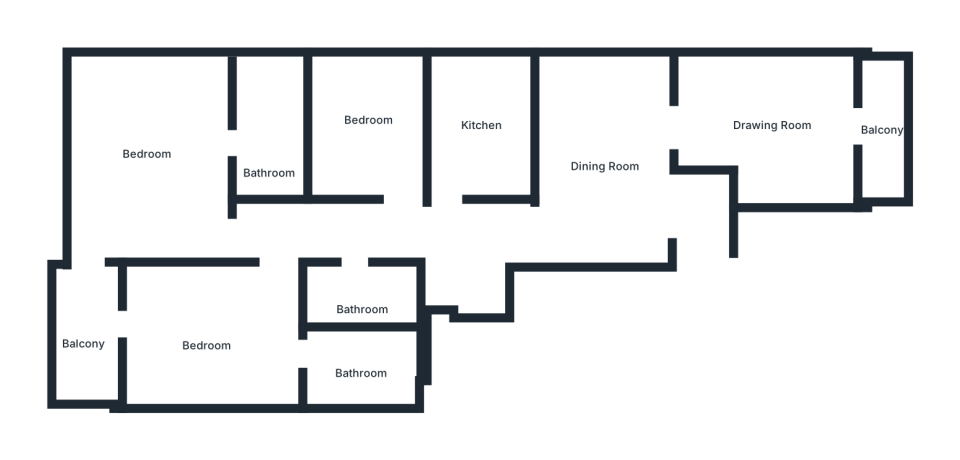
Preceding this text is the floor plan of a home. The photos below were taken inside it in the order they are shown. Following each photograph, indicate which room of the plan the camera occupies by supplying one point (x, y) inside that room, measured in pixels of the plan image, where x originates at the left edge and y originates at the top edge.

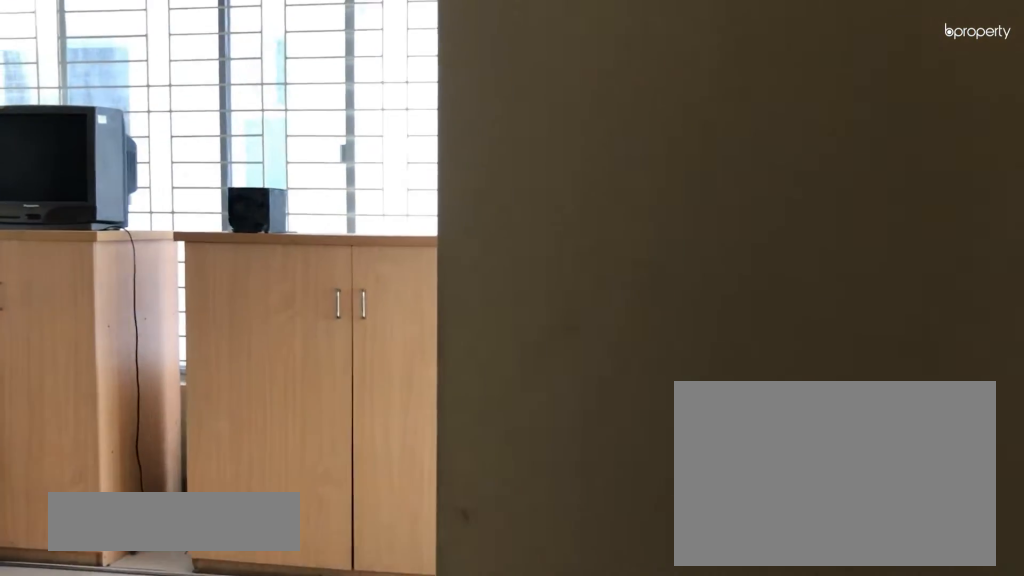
(706, 229)
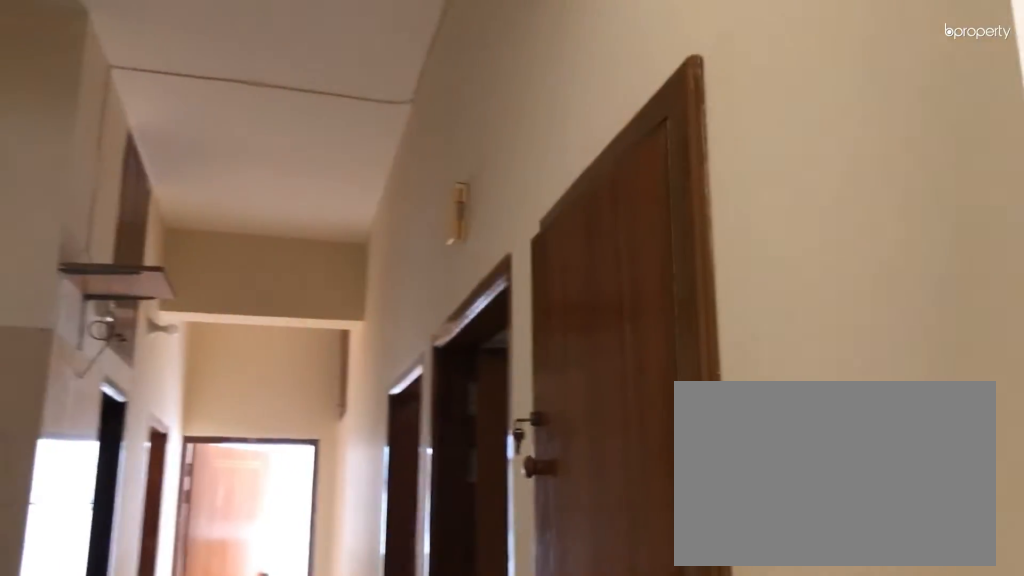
(610, 164)
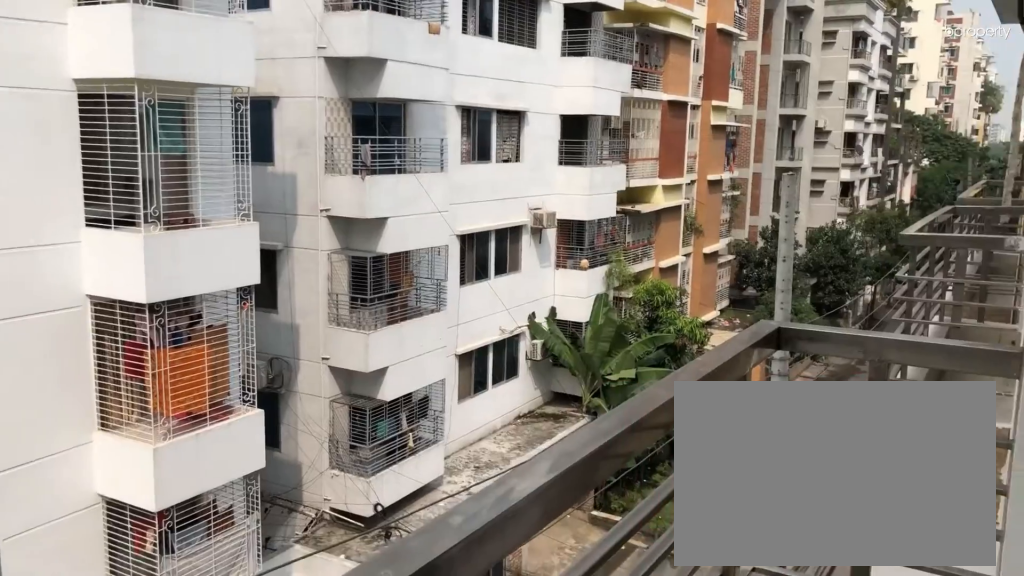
(885, 143)
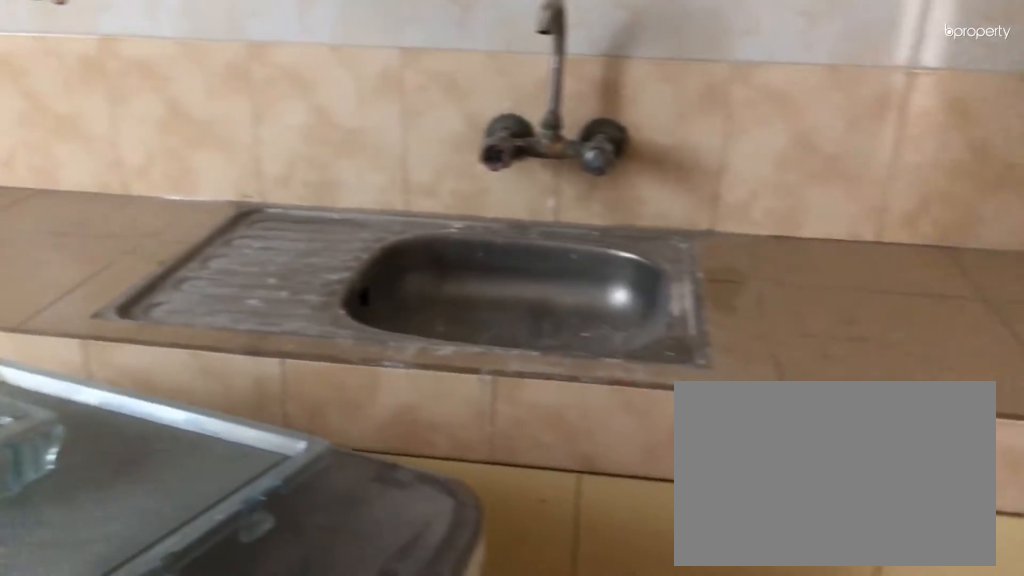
(487, 129)
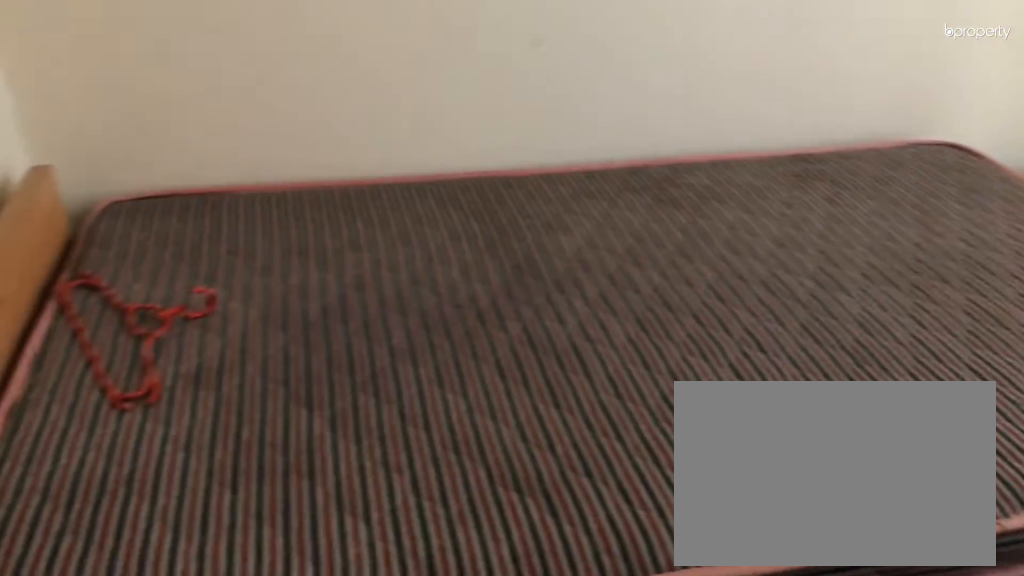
(372, 130)
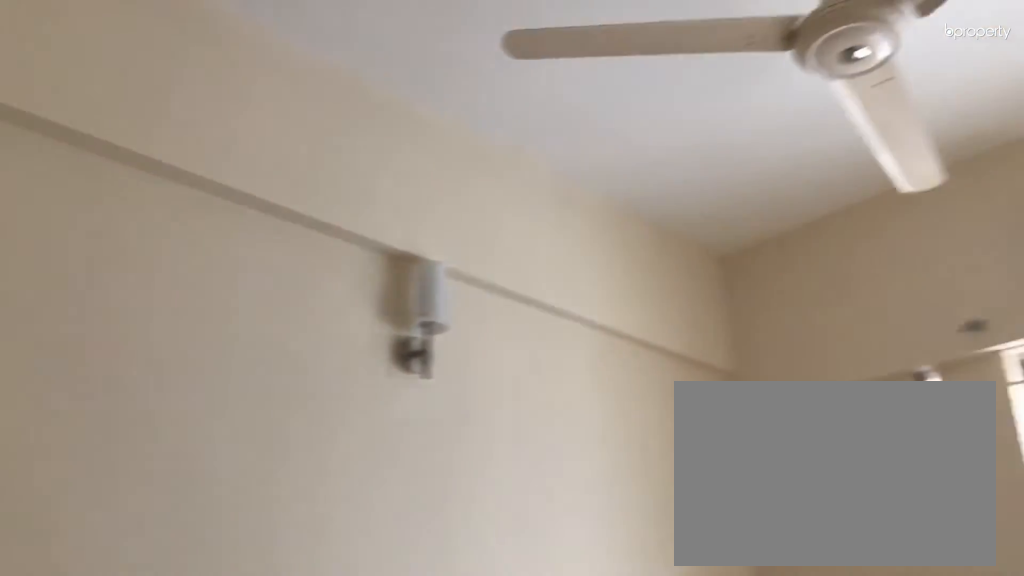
(372, 130)
